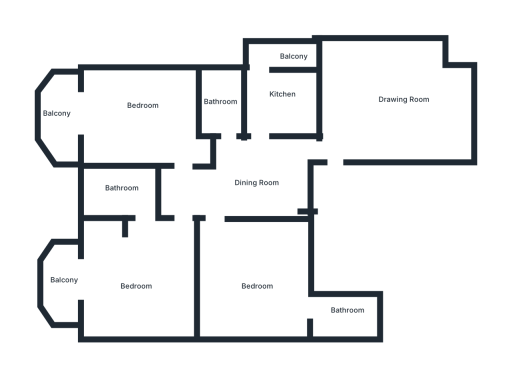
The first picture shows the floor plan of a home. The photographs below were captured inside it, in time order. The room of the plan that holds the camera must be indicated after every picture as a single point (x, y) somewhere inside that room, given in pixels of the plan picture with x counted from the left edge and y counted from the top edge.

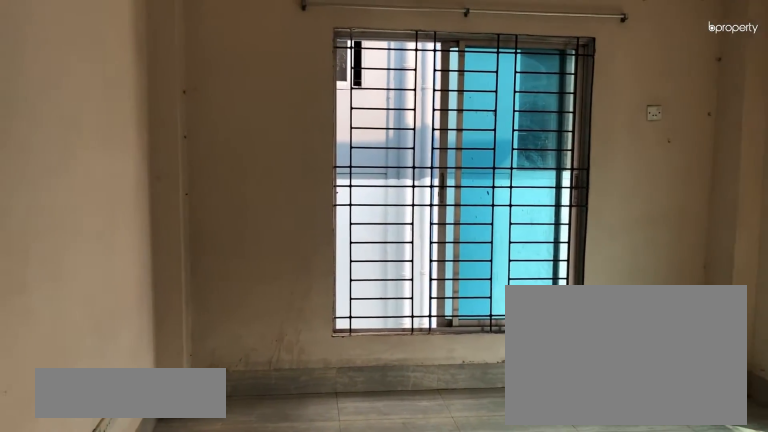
(142, 292)
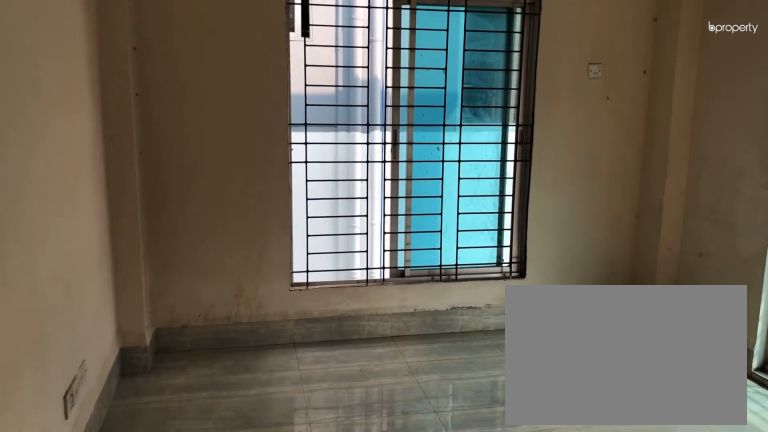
(142, 292)
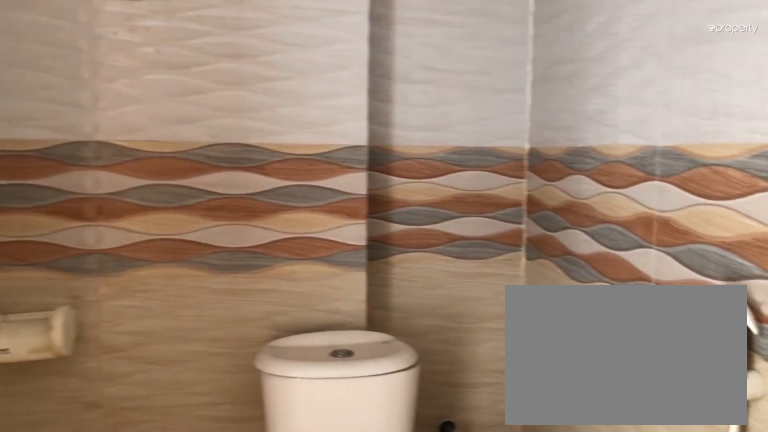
(118, 188)
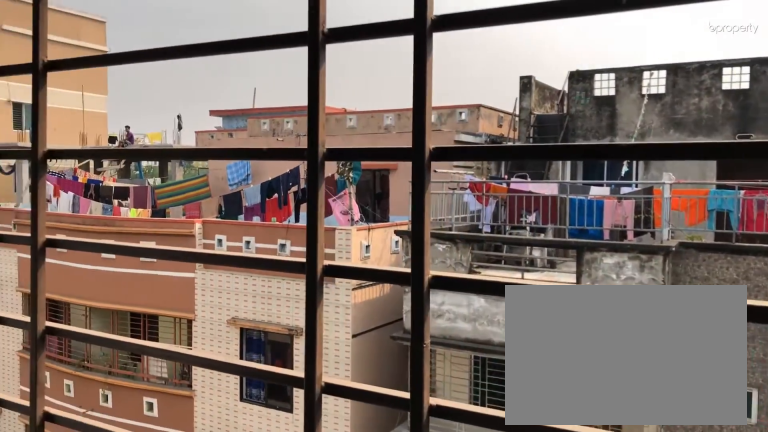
(69, 285)
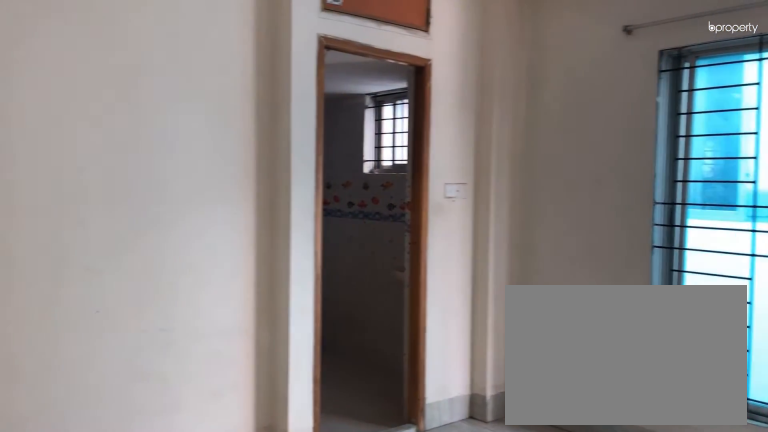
(251, 282)
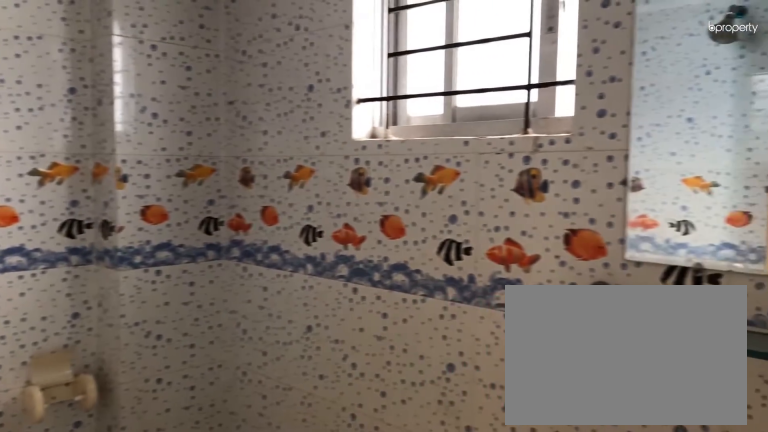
(347, 315)
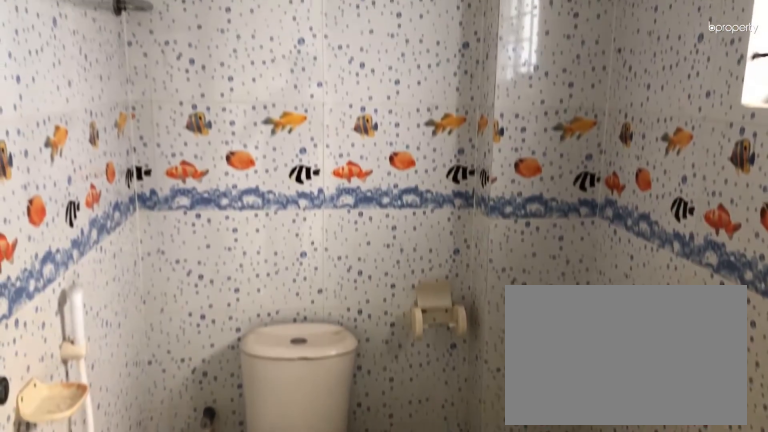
(347, 315)
